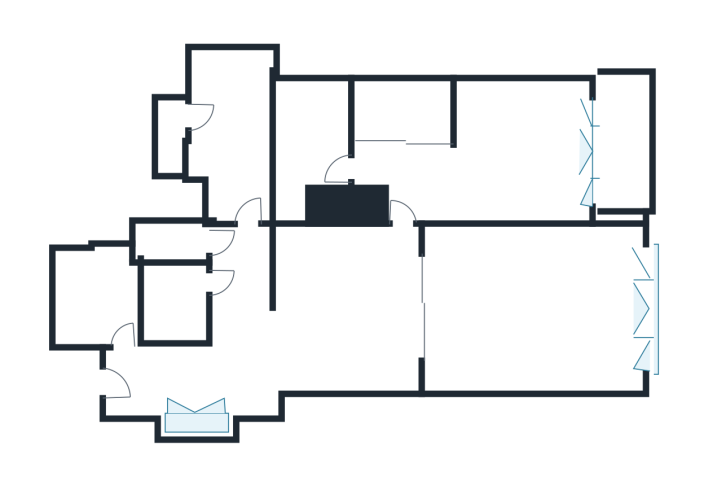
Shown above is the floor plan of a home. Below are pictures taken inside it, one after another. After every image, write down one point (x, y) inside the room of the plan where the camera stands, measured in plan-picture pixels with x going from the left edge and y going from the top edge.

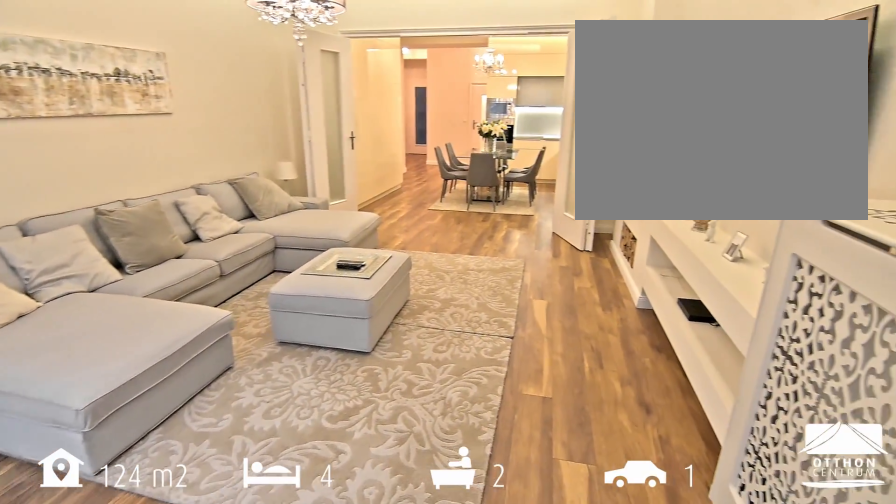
(536, 316)
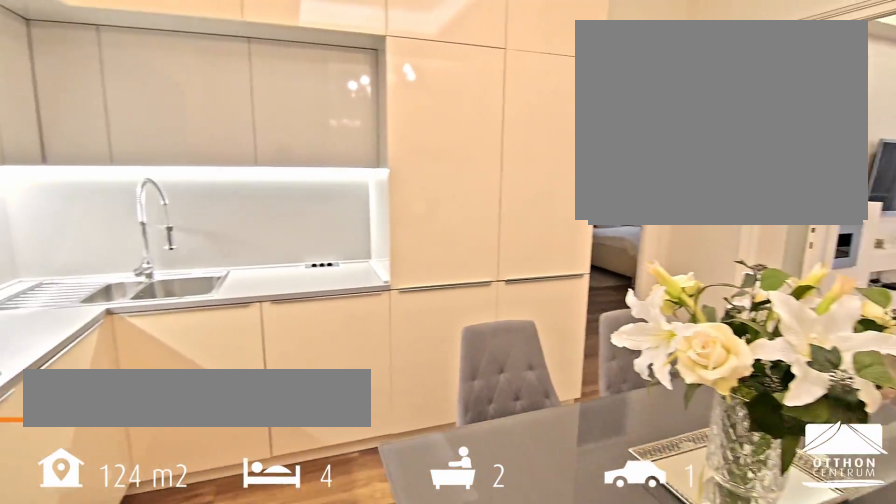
(367, 317)
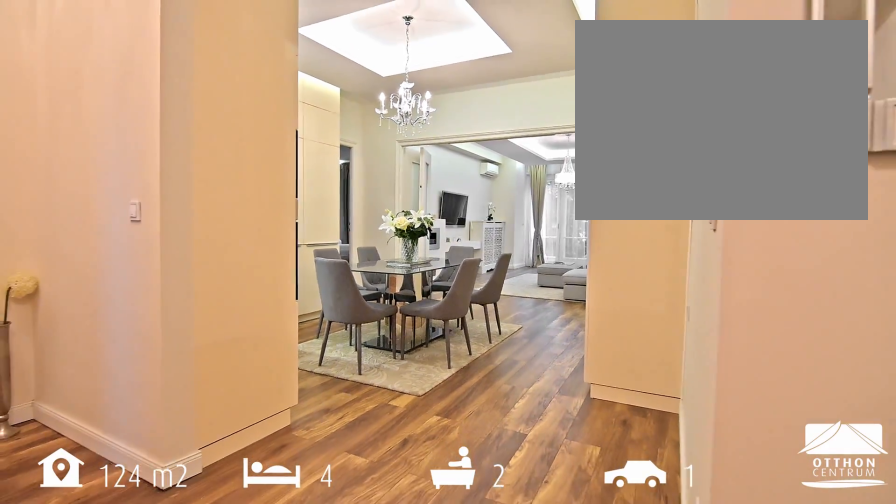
(367, 317)
